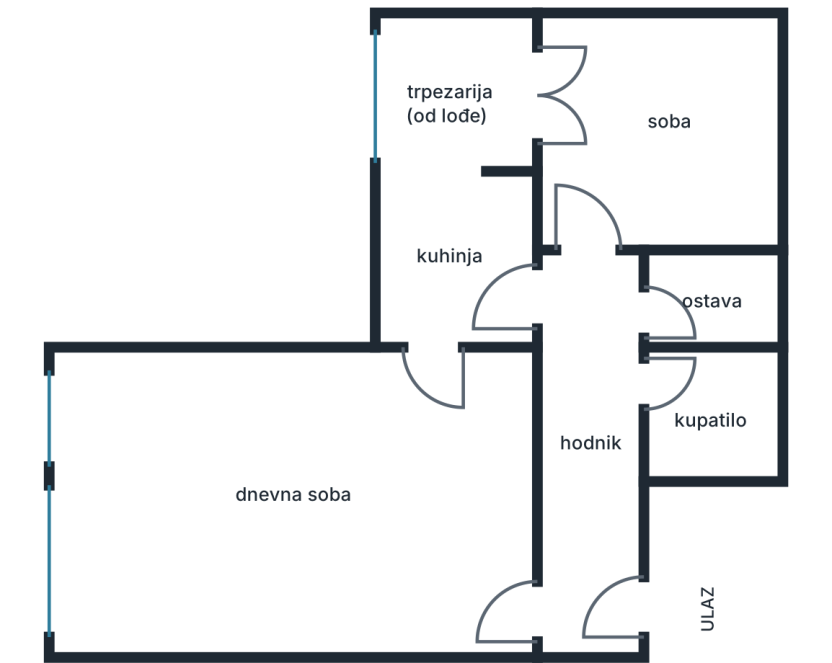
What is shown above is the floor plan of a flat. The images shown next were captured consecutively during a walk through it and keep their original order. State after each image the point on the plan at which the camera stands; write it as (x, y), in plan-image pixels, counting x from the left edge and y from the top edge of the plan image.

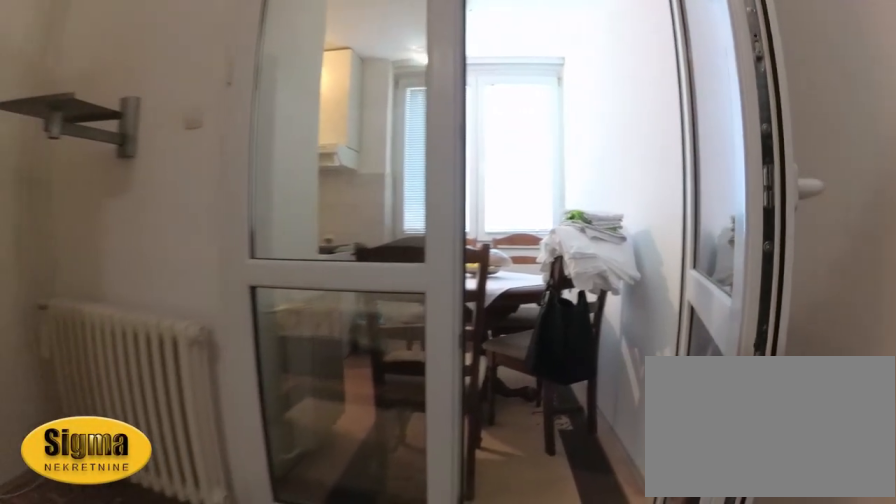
(610, 90)
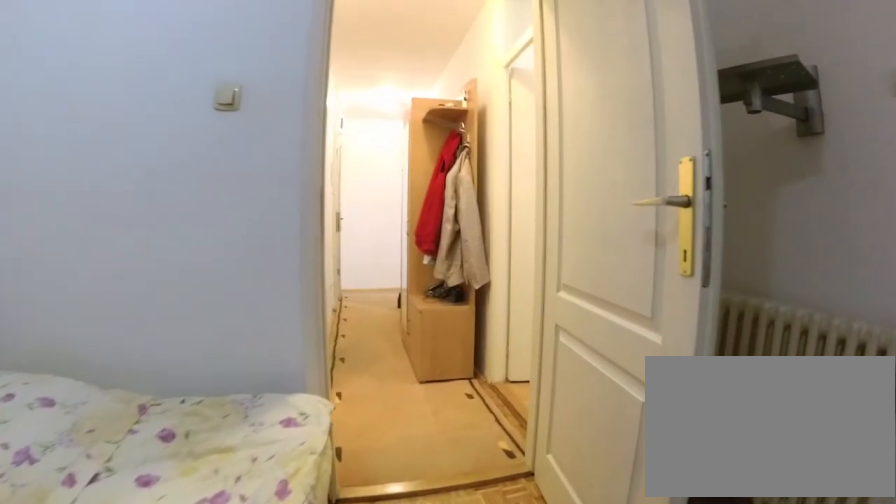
(579, 122)
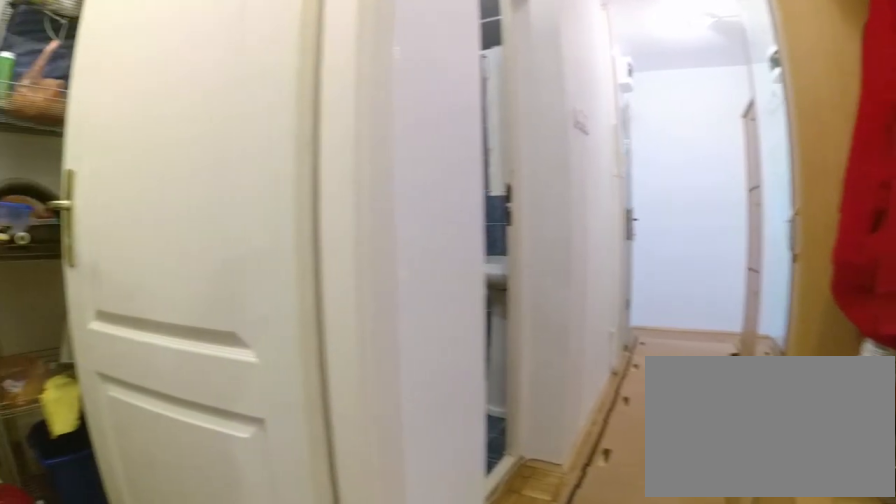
(585, 252)
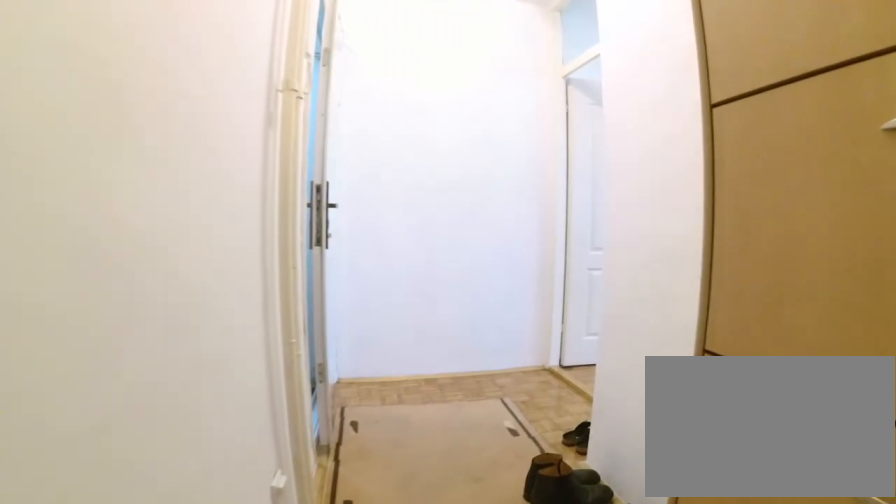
(597, 435)
